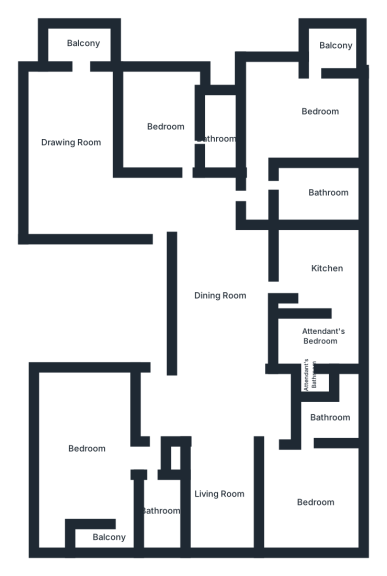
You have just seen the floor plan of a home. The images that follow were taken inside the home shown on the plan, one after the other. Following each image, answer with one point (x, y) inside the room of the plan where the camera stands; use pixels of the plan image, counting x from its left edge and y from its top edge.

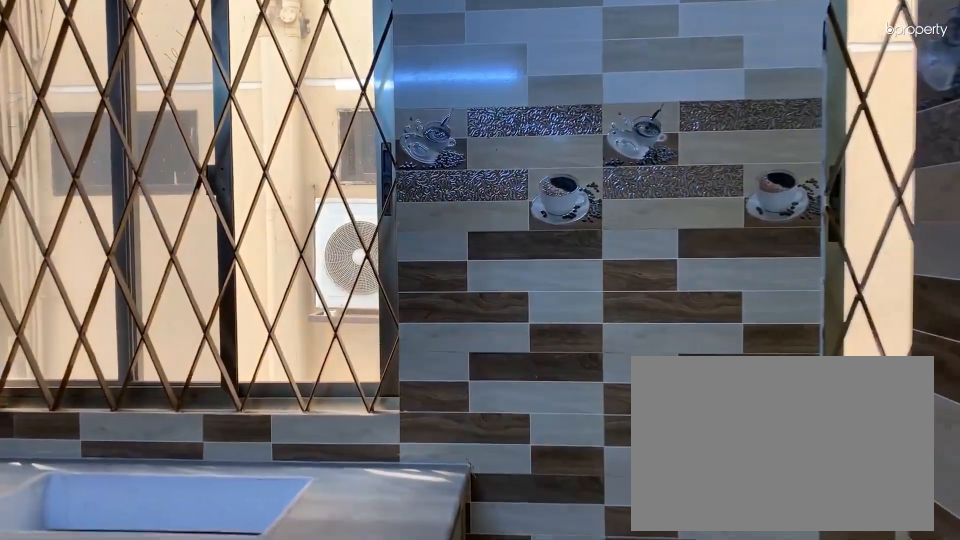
(308, 278)
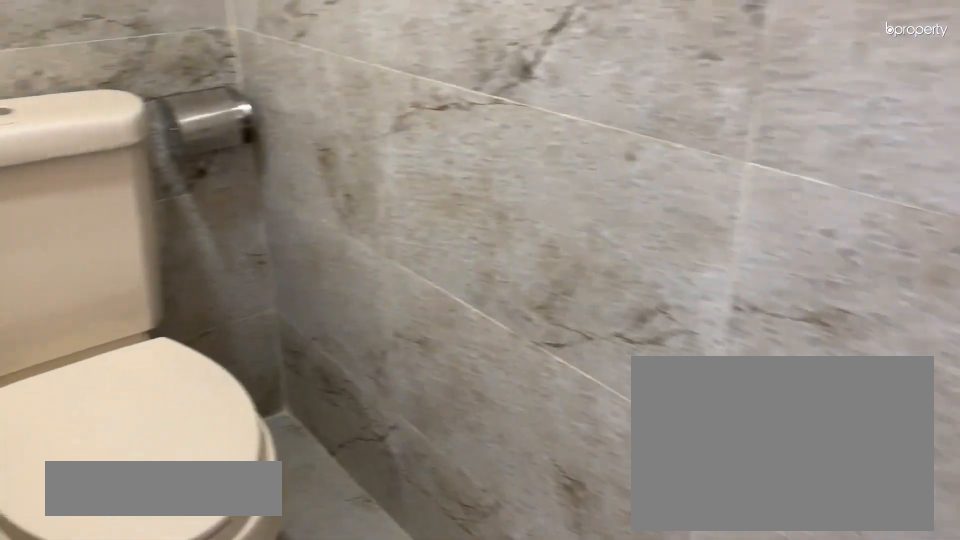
(329, 417)
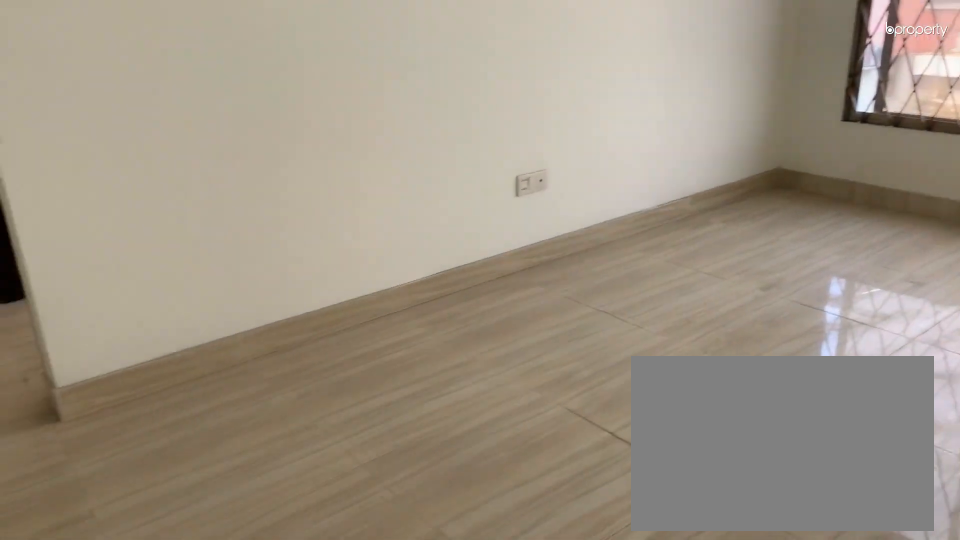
(215, 498)
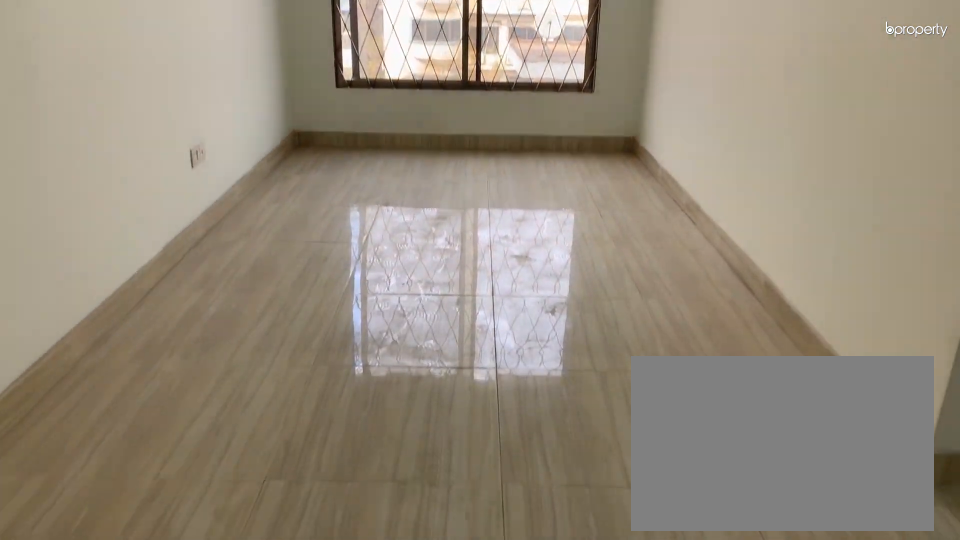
(214, 488)
